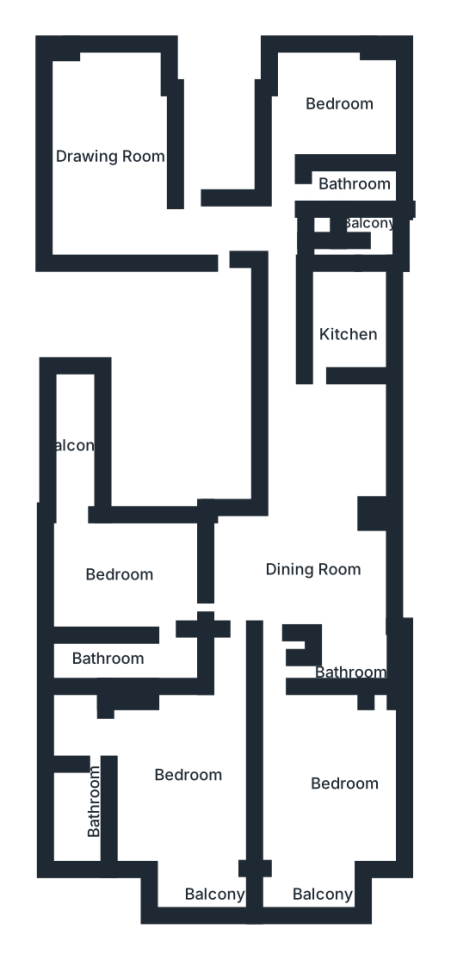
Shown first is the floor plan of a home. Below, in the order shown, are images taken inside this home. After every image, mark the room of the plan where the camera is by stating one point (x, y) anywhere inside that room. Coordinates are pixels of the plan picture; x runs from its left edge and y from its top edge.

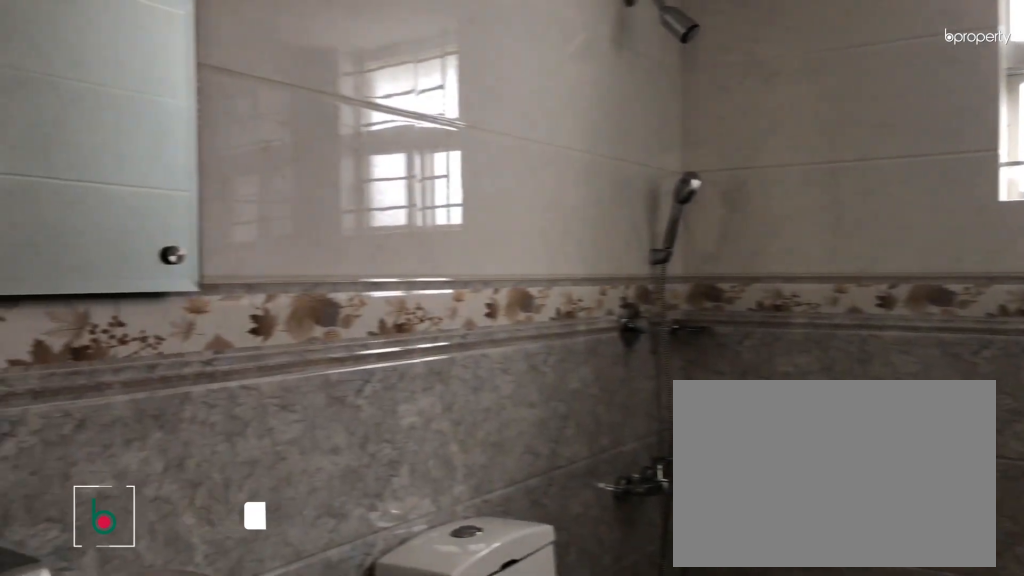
(337, 666)
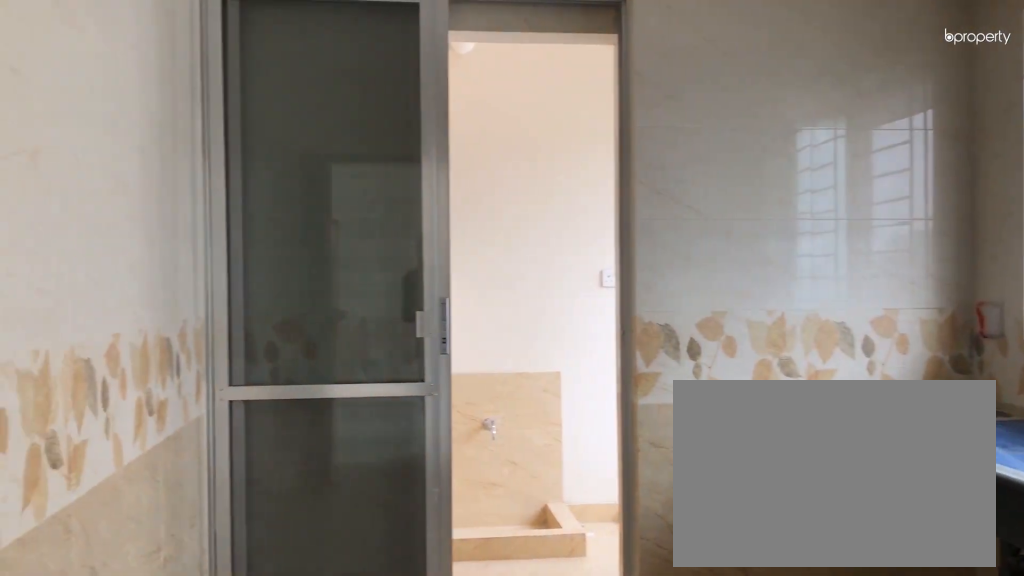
(342, 318)
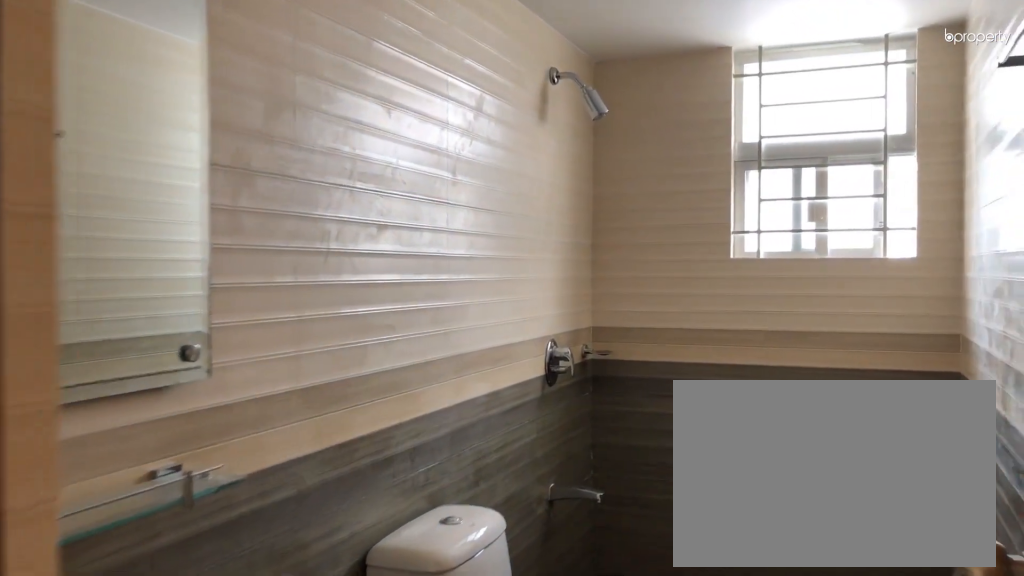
(353, 183)
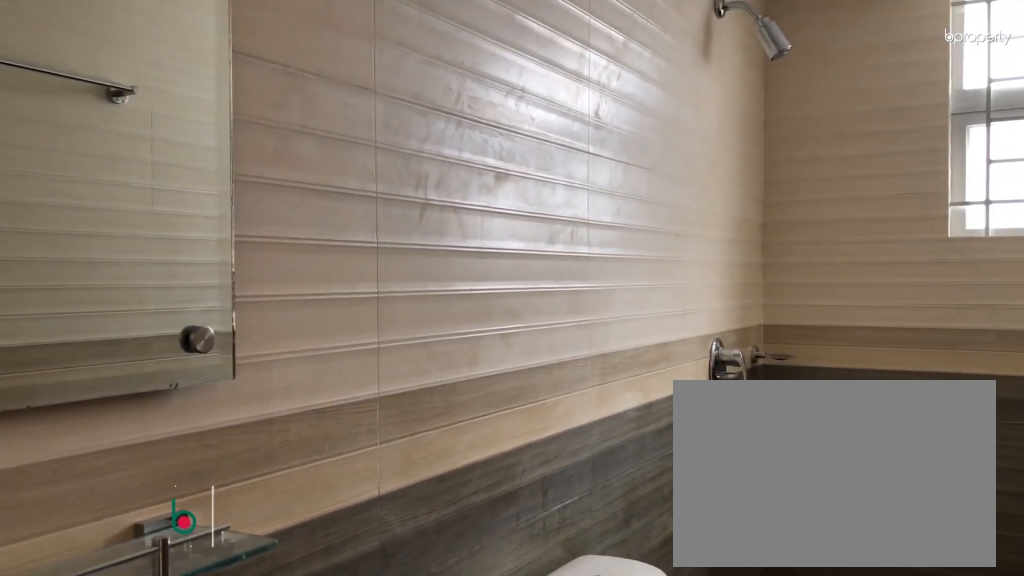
(353, 183)
